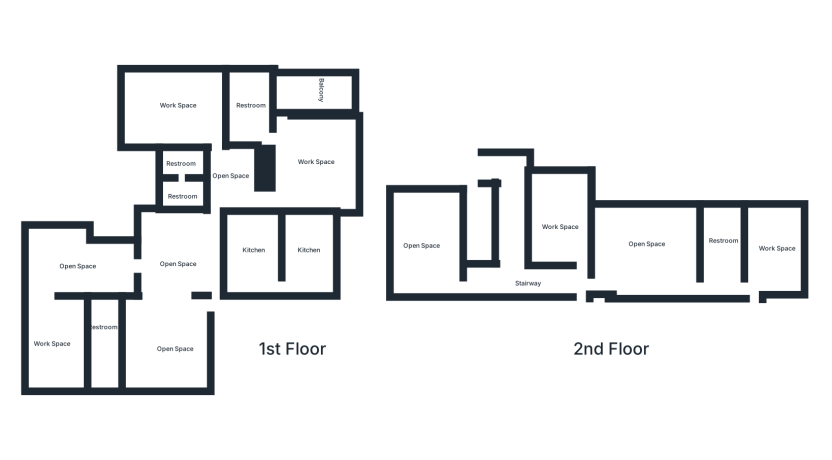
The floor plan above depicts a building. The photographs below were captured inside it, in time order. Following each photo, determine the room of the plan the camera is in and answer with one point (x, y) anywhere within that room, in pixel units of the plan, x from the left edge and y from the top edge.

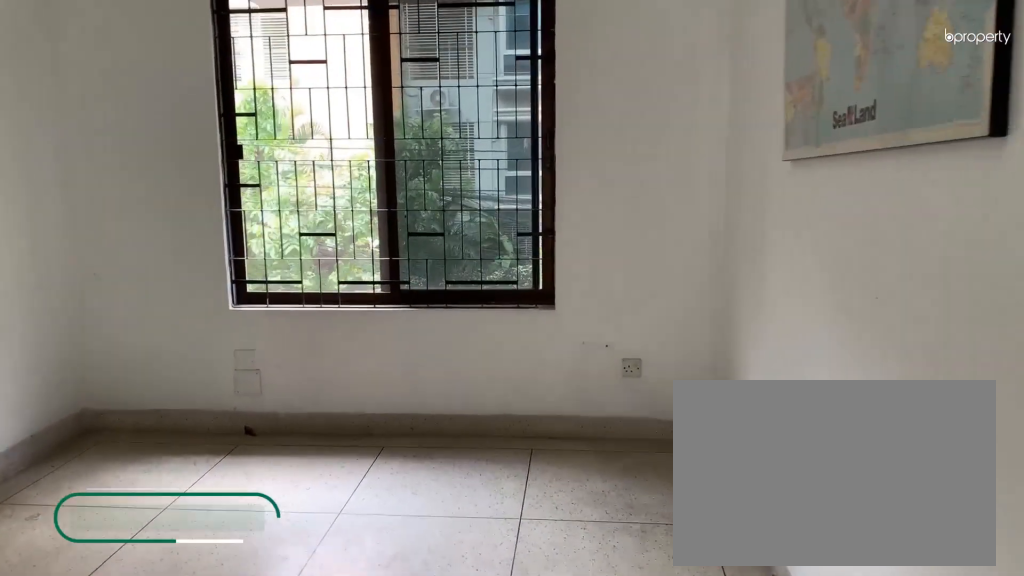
(563, 224)
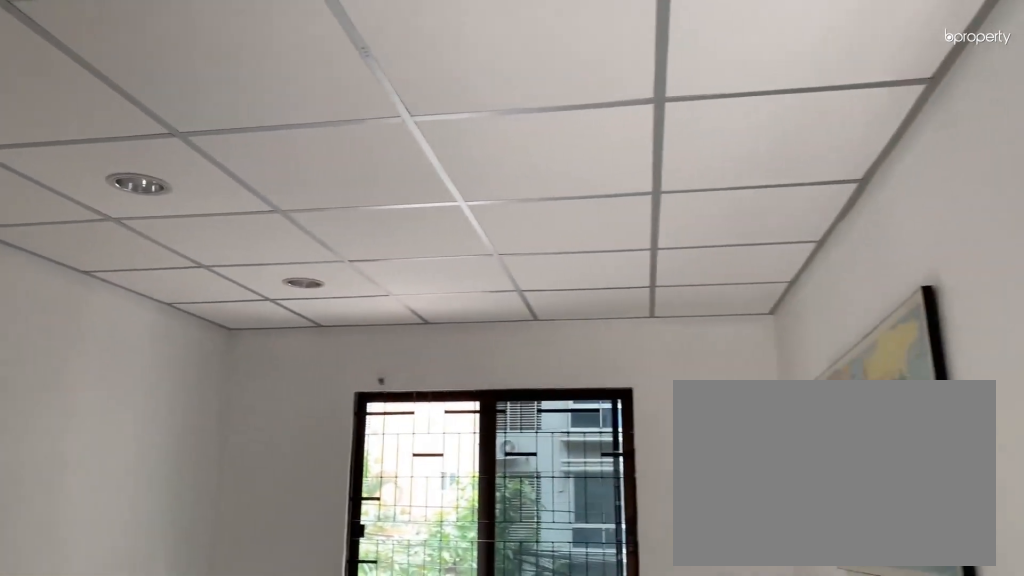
(563, 224)
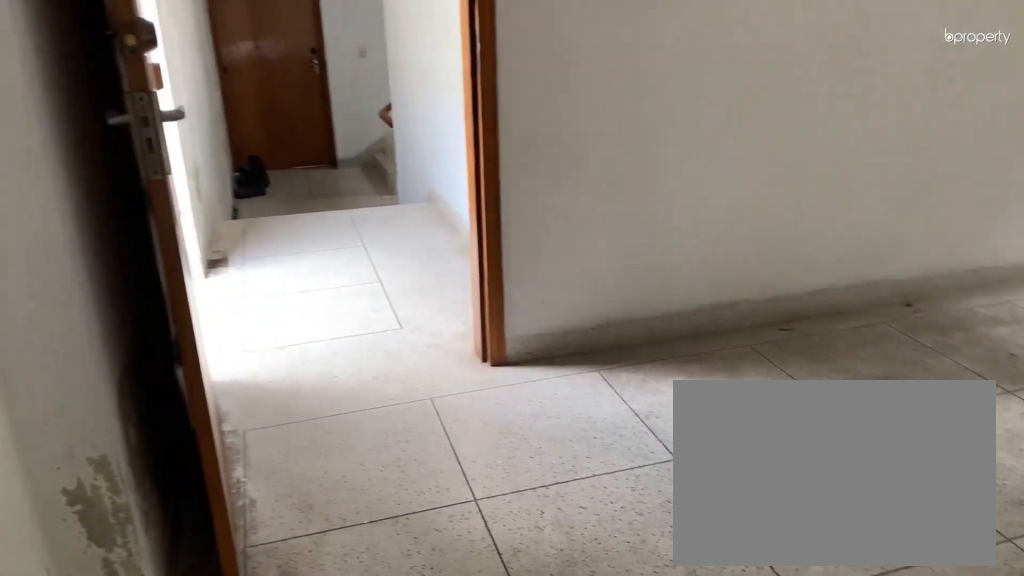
(651, 252)
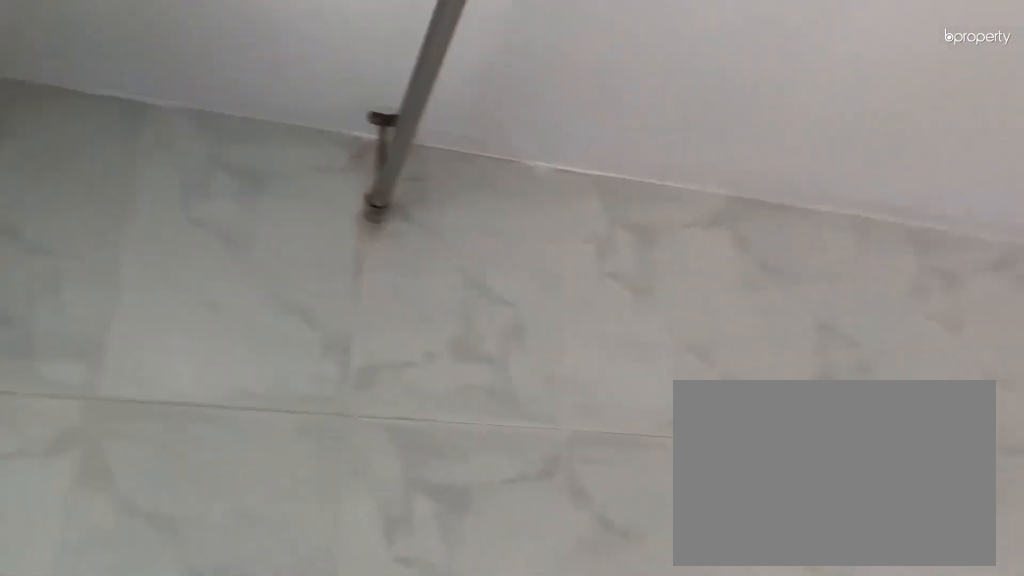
(725, 256)
